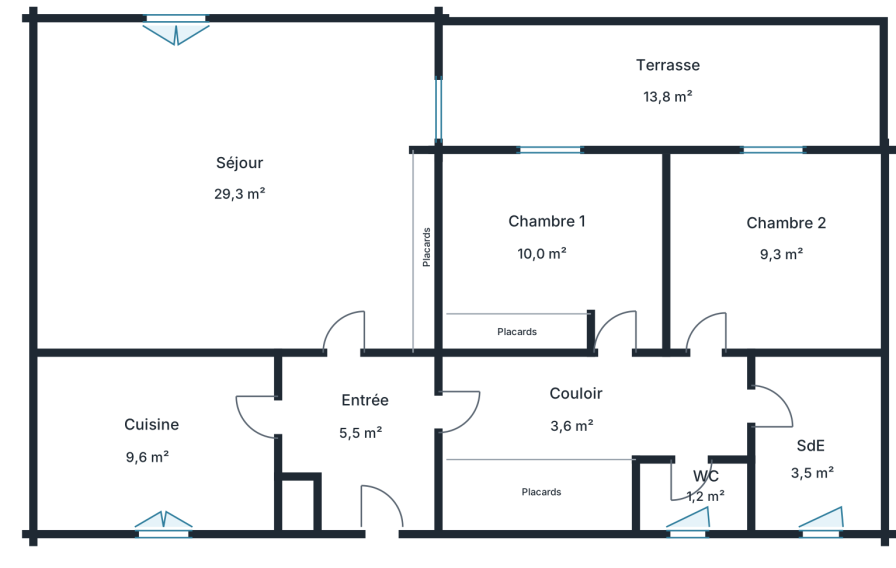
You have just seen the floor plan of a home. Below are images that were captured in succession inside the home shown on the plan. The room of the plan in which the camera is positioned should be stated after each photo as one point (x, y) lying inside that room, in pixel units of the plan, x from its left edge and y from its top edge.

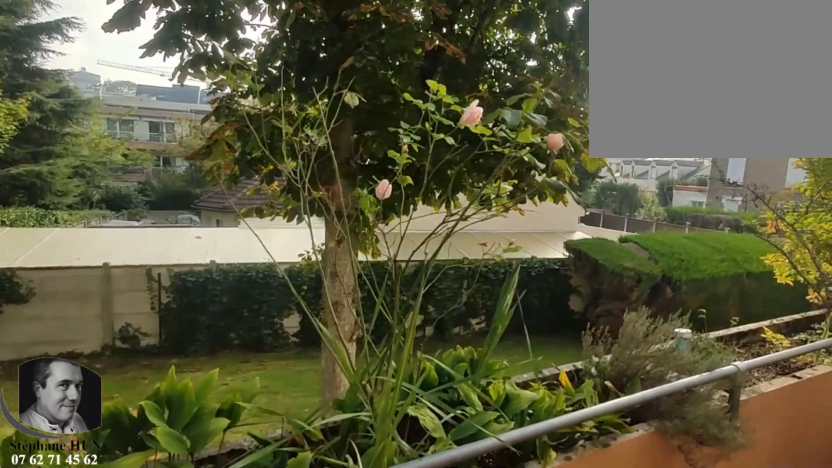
(665, 78)
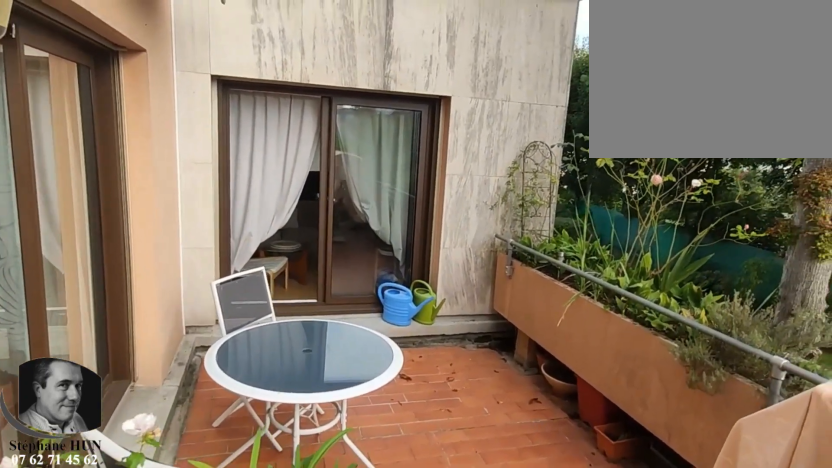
(665, 78)
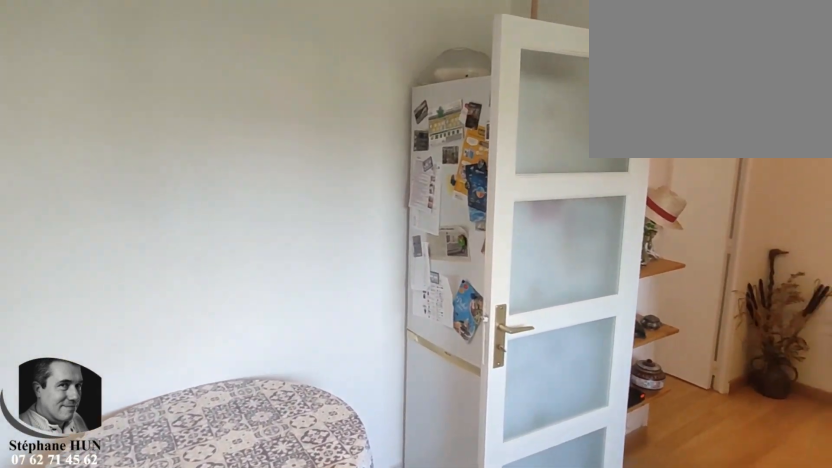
(155, 442)
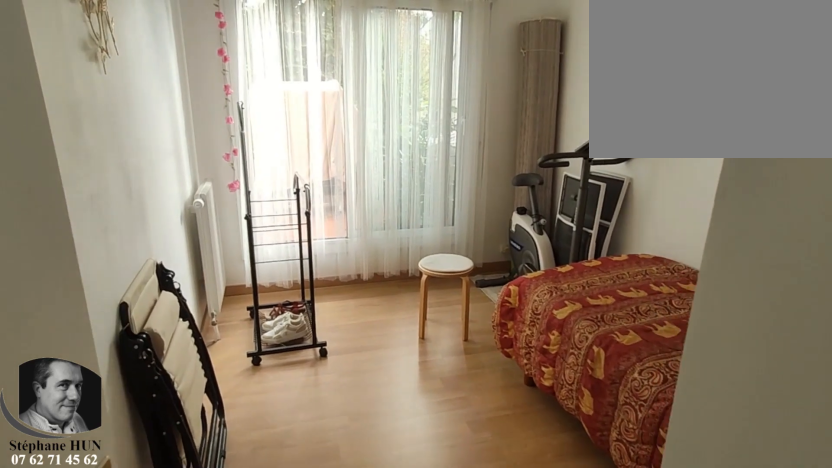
(776, 254)
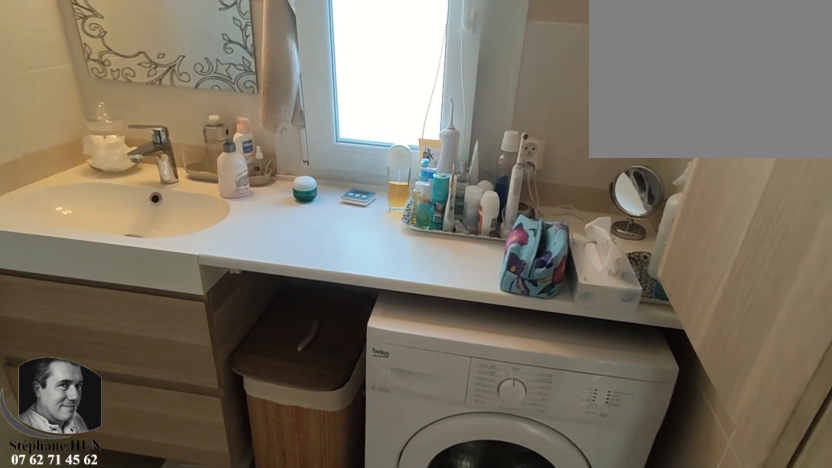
(815, 442)
